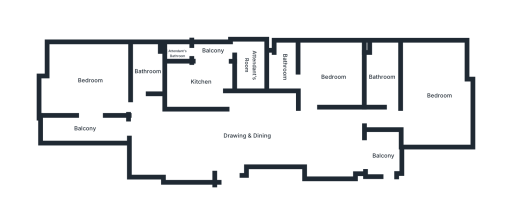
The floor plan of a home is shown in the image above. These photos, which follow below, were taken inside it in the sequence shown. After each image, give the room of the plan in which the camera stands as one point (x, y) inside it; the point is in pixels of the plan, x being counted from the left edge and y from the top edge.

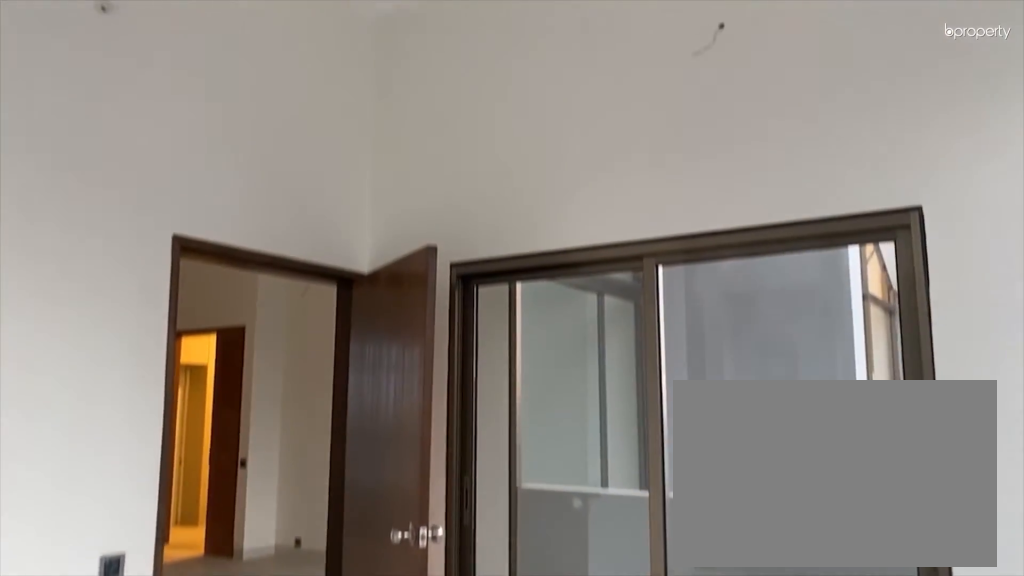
(90, 80)
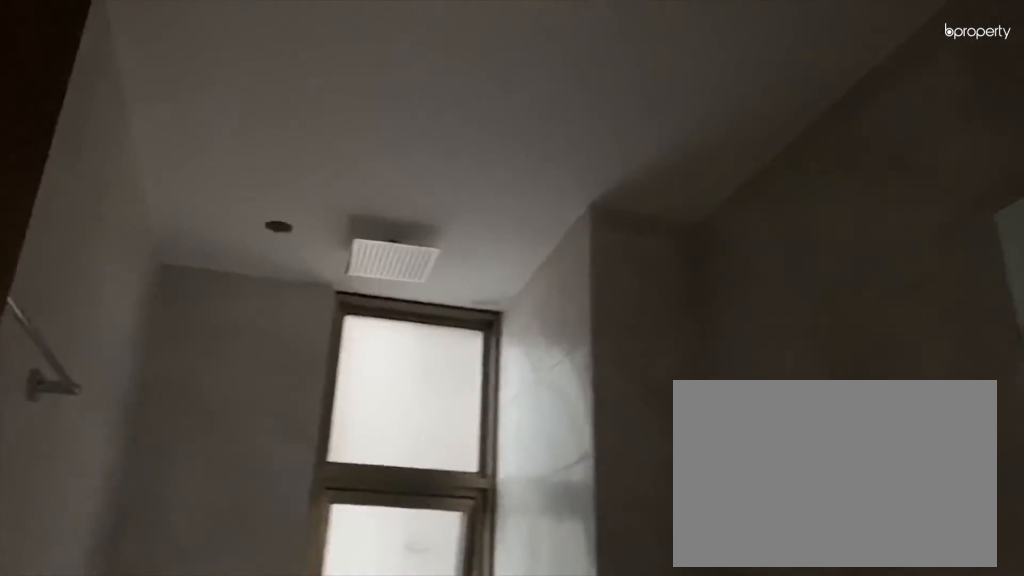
(147, 74)
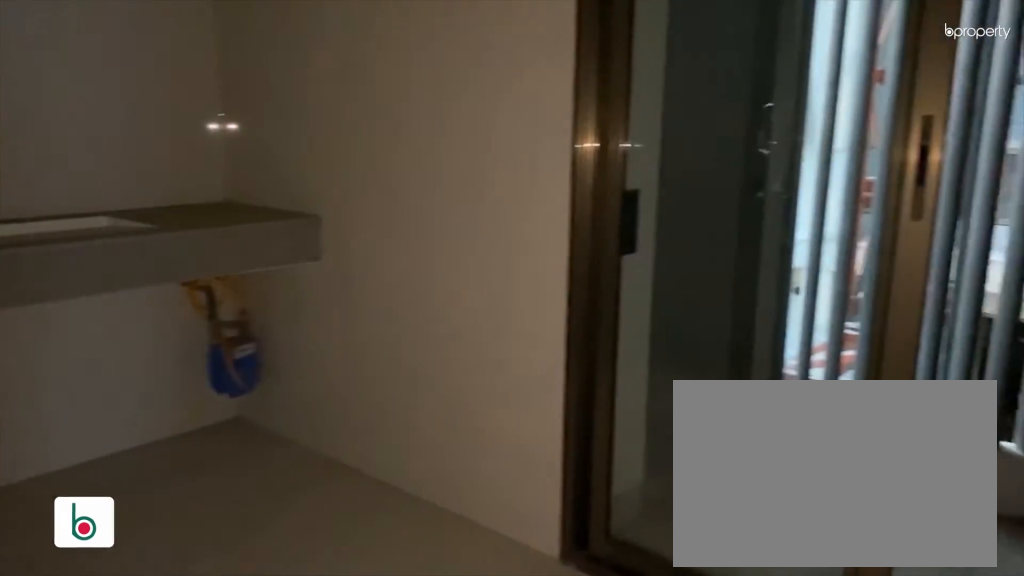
(201, 83)
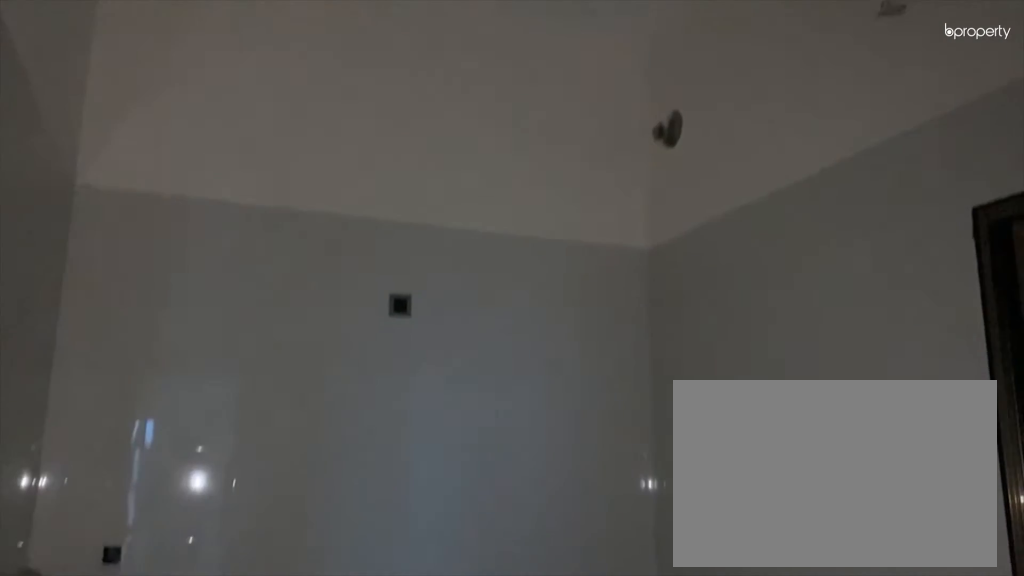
(201, 83)
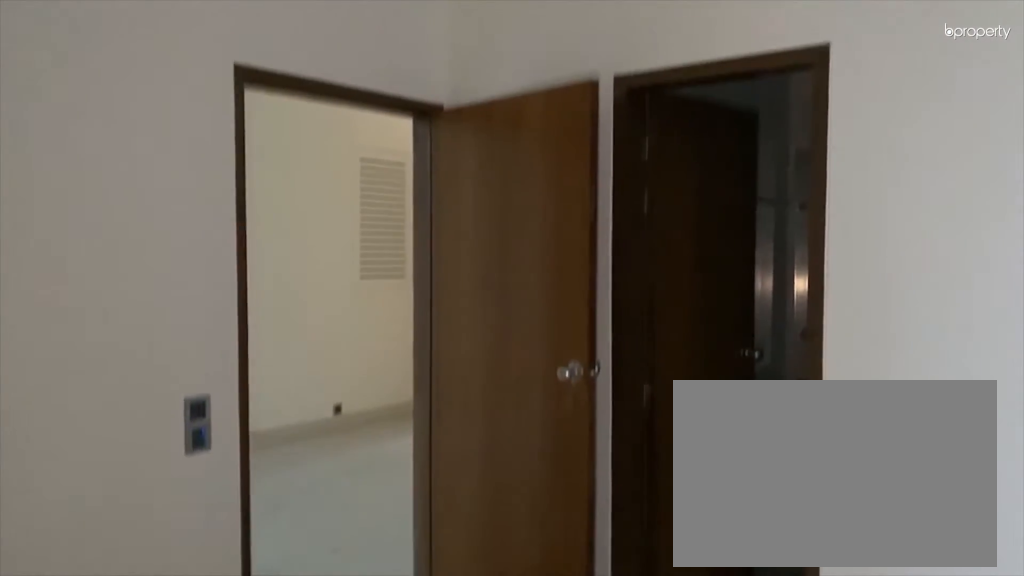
(328, 77)
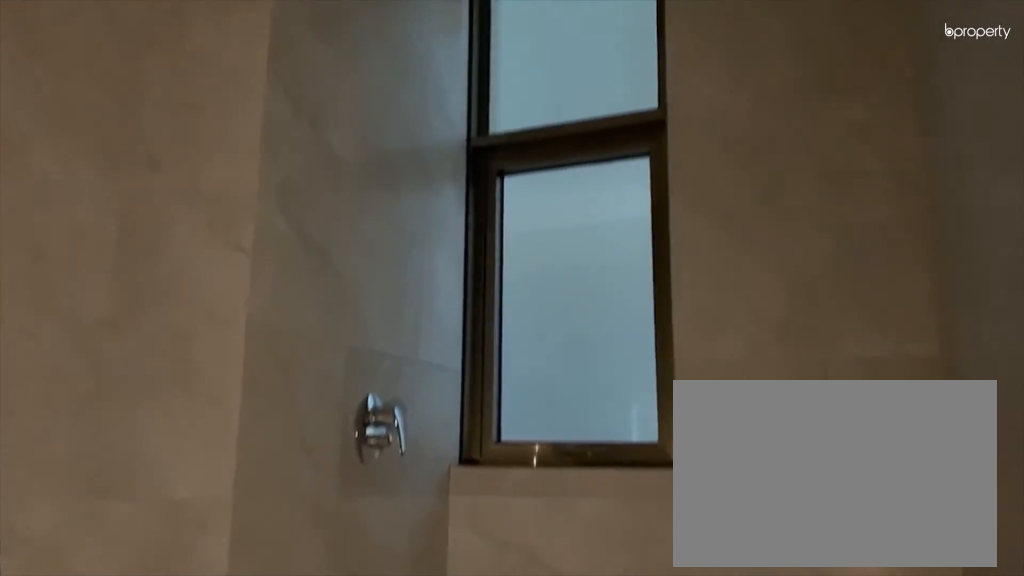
(285, 68)
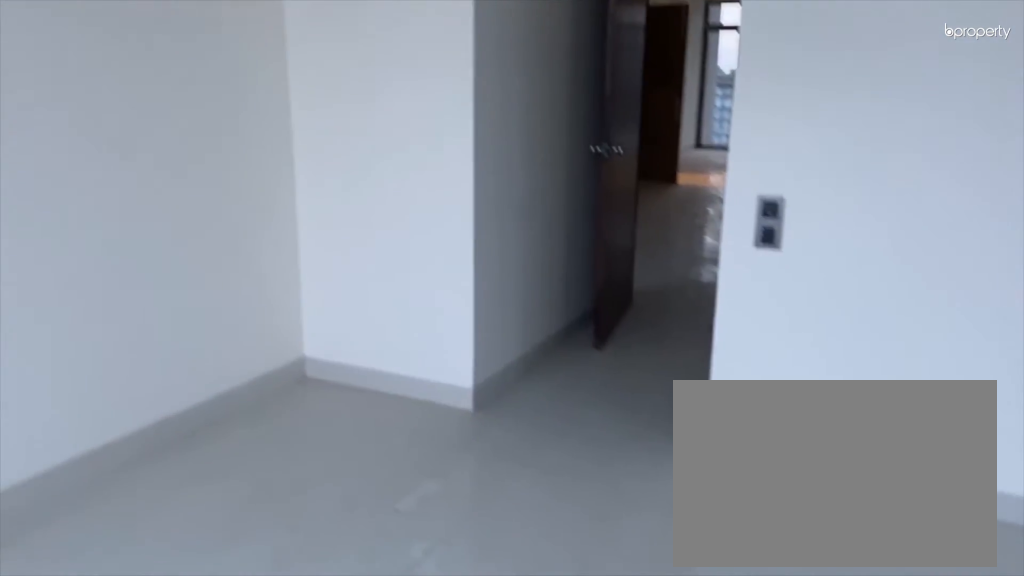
(439, 120)
